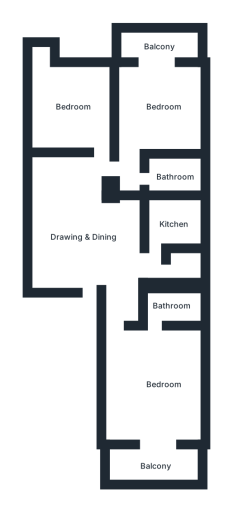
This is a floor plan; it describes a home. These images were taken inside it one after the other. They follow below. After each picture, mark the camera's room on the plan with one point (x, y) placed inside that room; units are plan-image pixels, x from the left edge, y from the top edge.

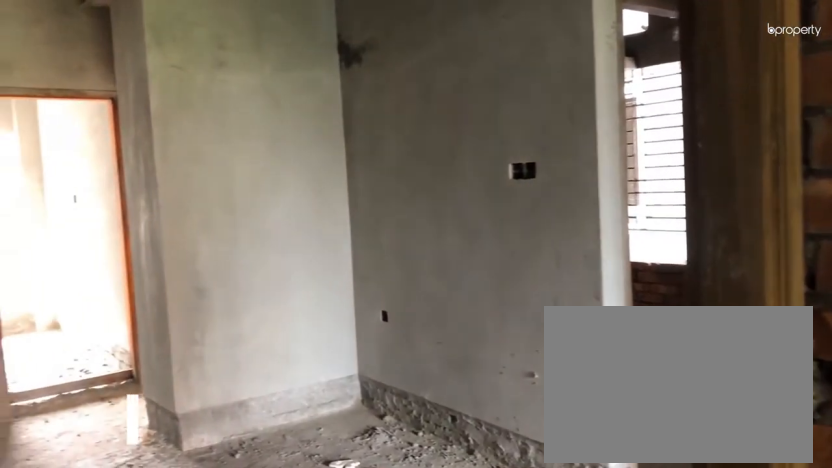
(85, 238)
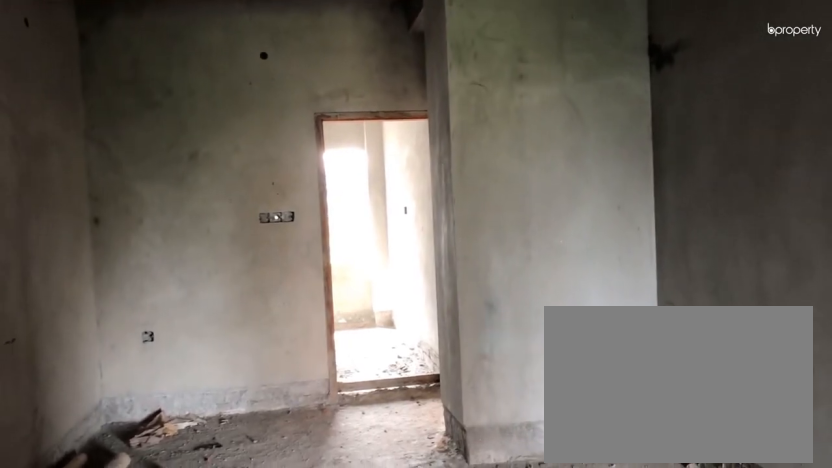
(85, 238)
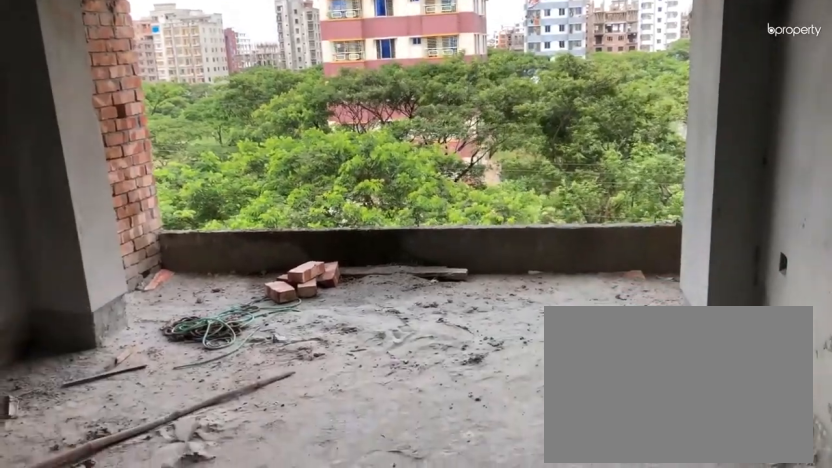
(163, 388)
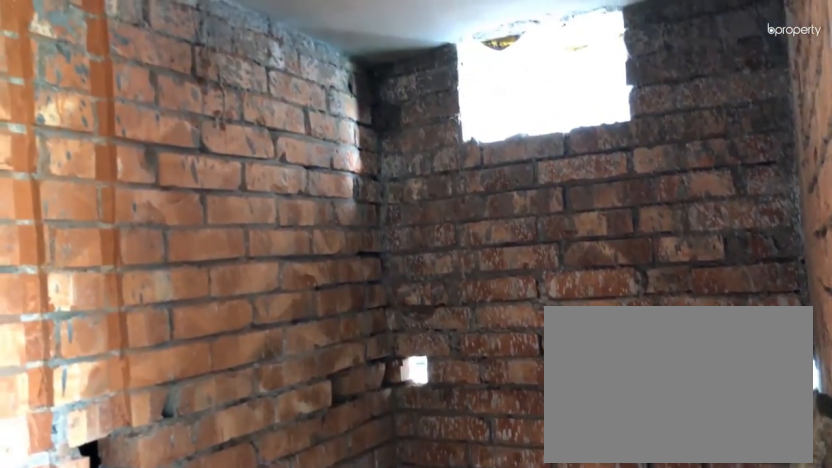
(174, 305)
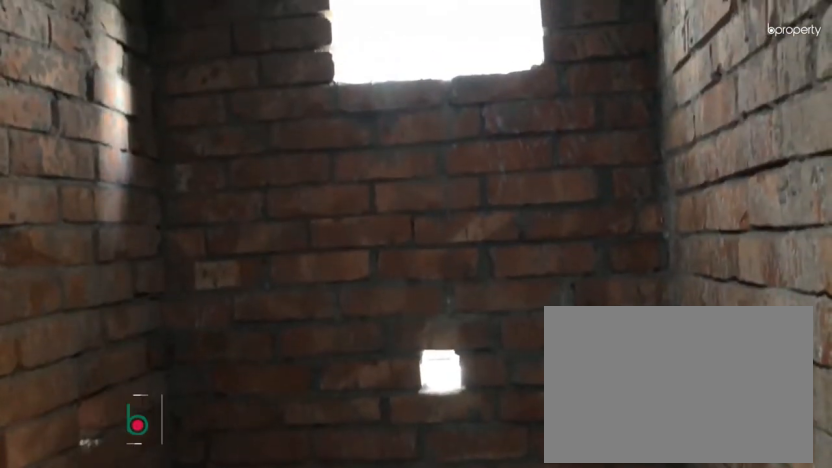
(183, 269)
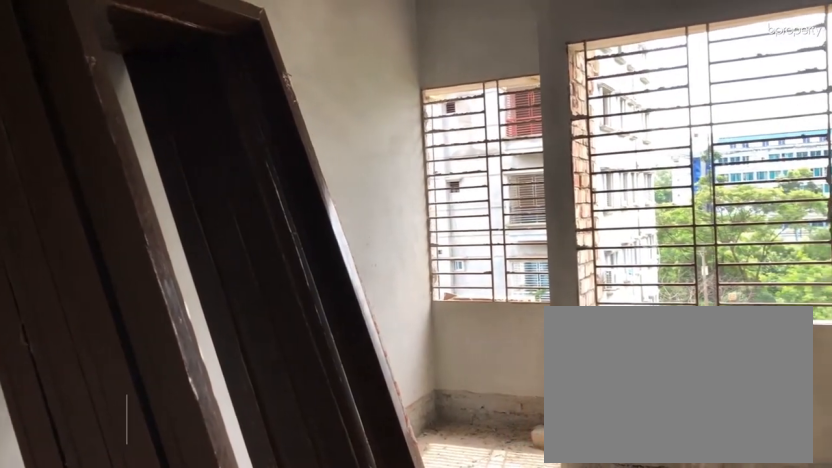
(76, 109)
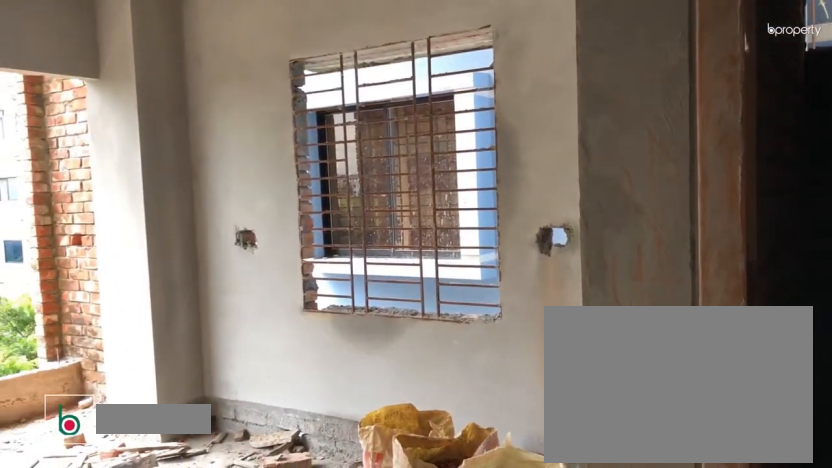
(170, 110)
